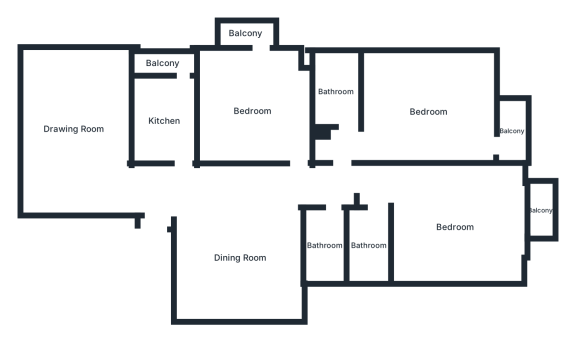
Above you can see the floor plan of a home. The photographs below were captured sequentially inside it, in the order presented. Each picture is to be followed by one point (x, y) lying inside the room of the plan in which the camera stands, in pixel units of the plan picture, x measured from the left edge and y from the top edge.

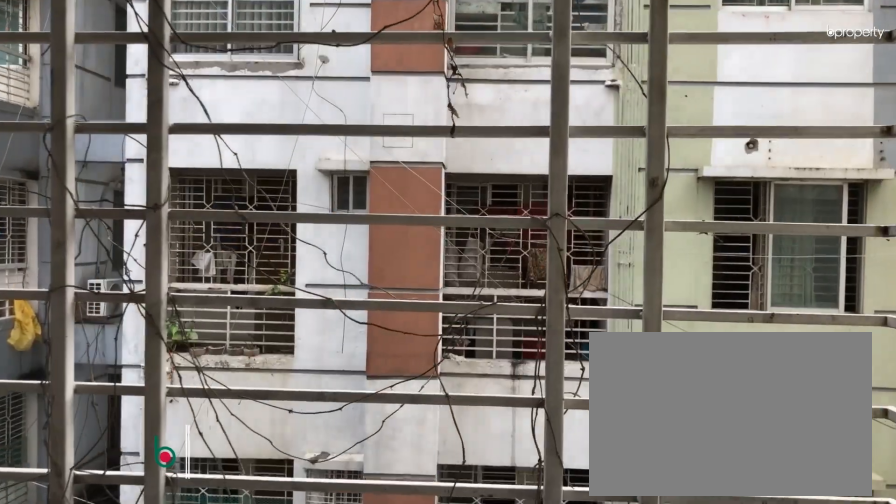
(247, 33)
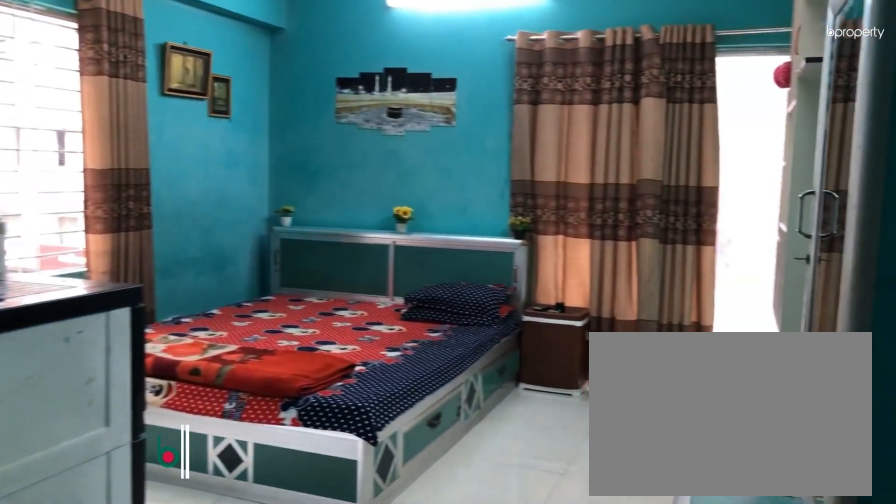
(428, 112)
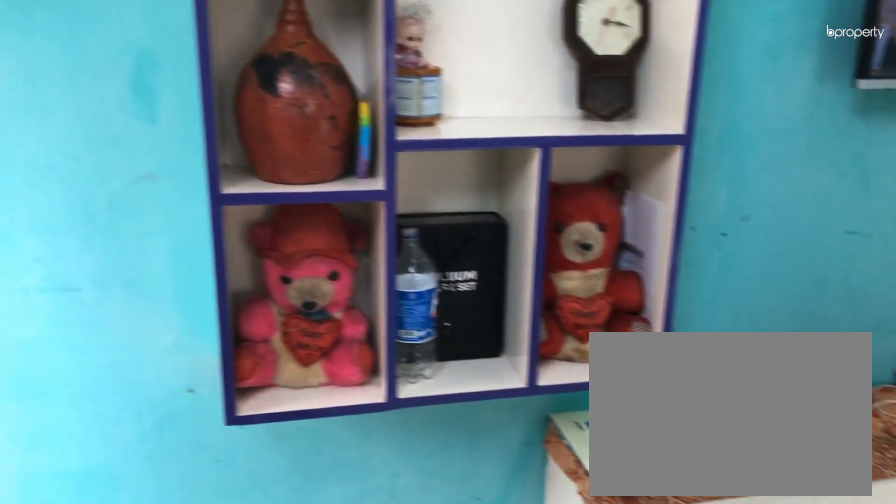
(428, 112)
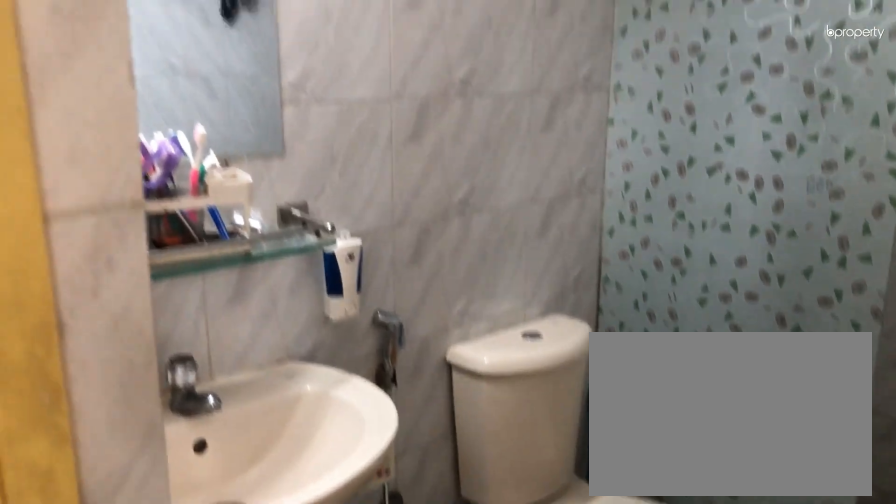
(335, 92)
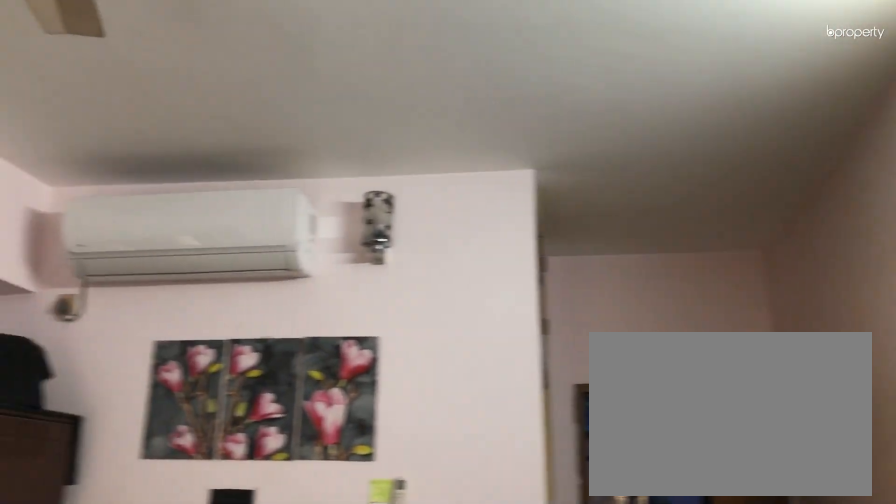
(455, 227)
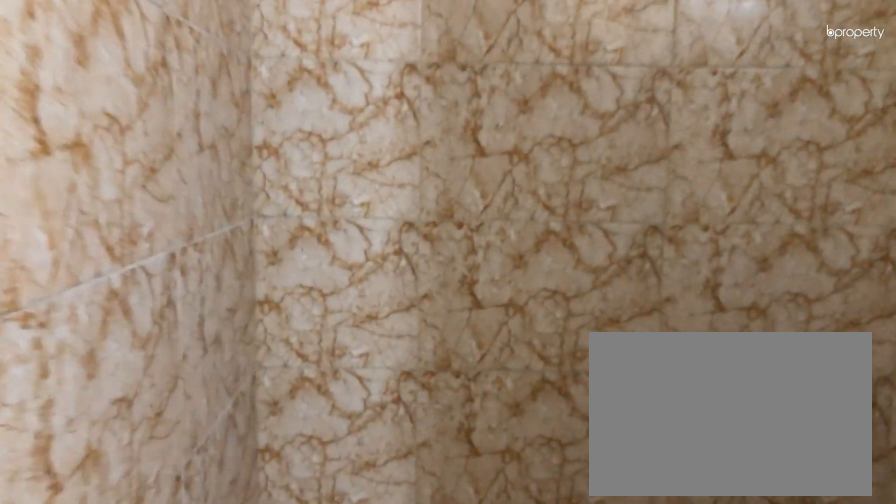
(369, 245)
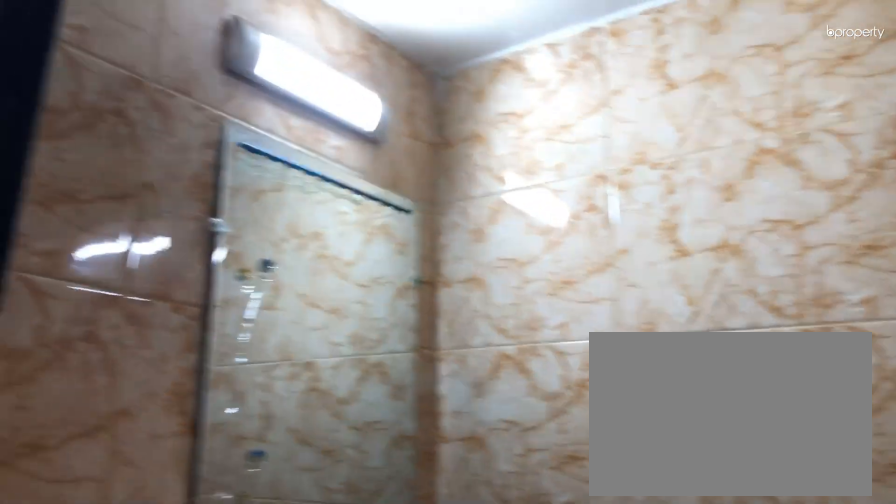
(369, 245)
